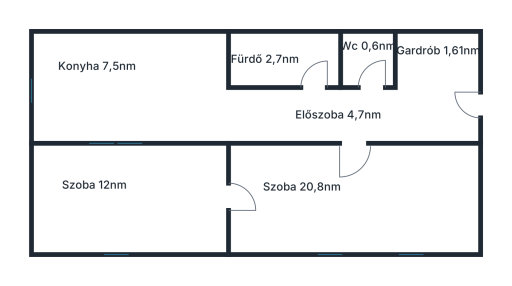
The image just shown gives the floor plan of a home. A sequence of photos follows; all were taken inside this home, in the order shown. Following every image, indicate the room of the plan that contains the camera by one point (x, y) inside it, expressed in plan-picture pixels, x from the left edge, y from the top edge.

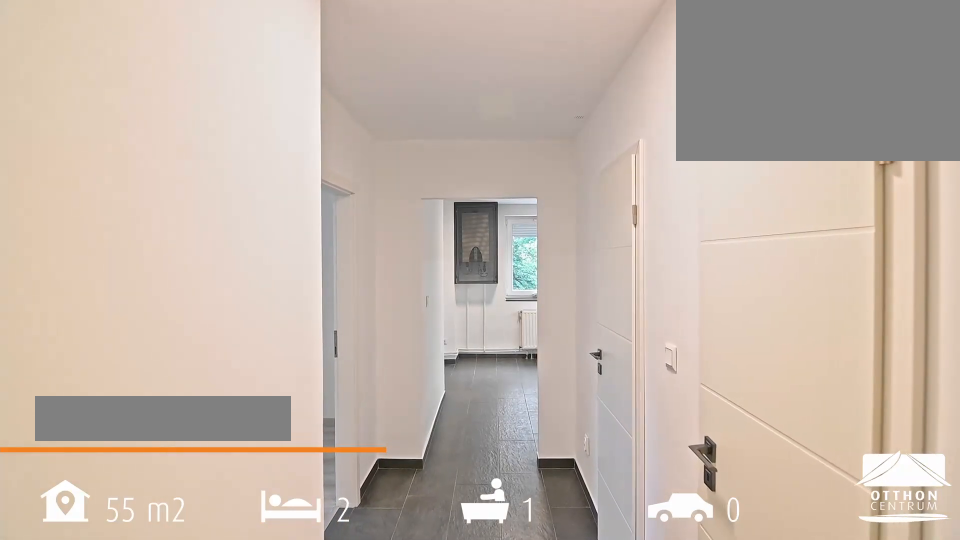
(438, 87)
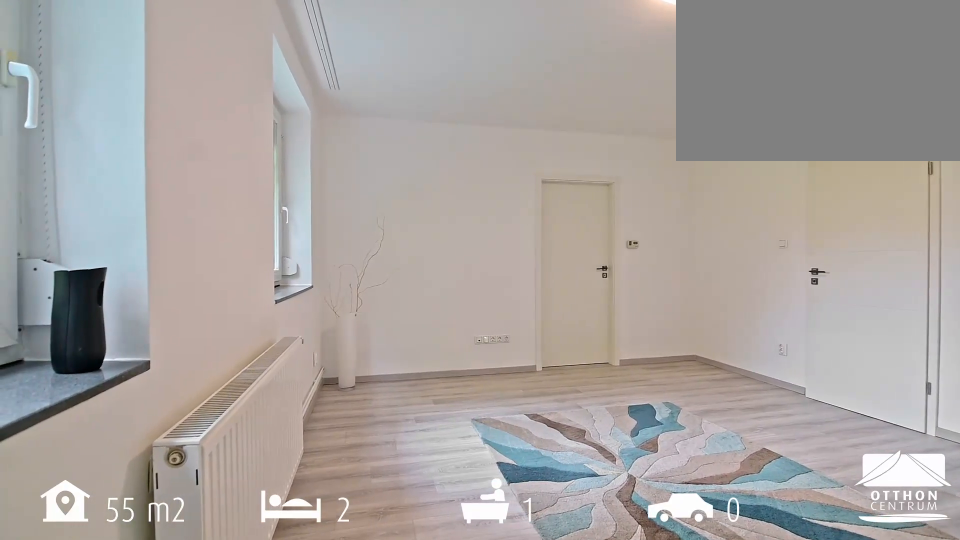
(353, 199)
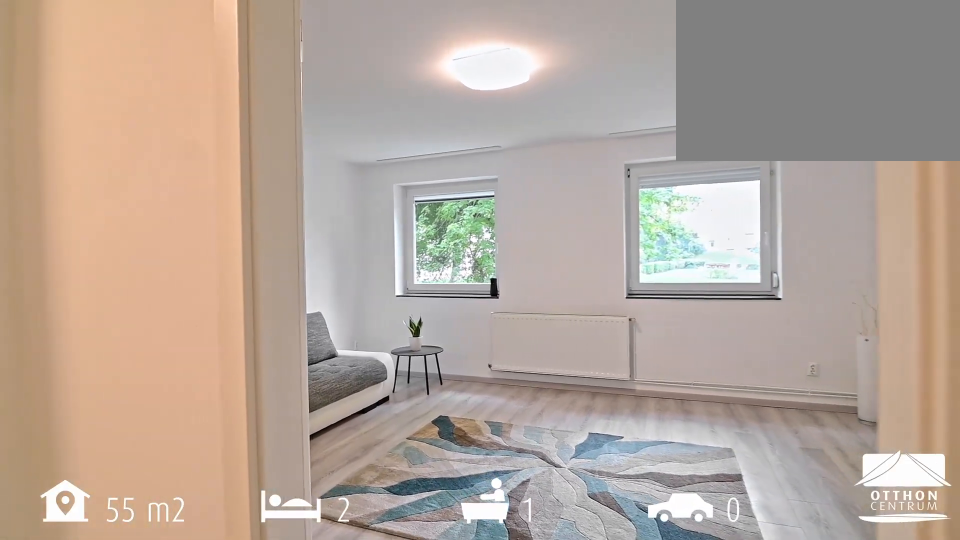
(353, 199)
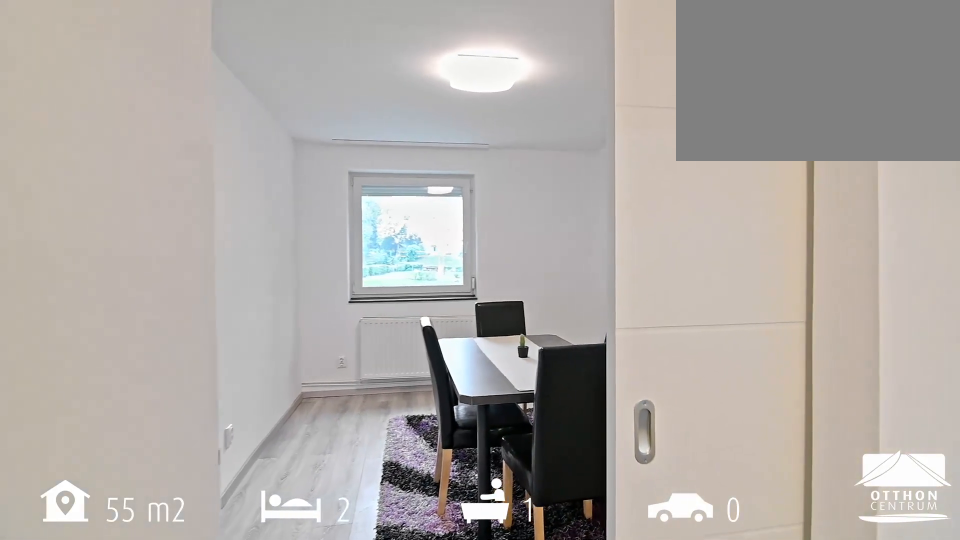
(128, 199)
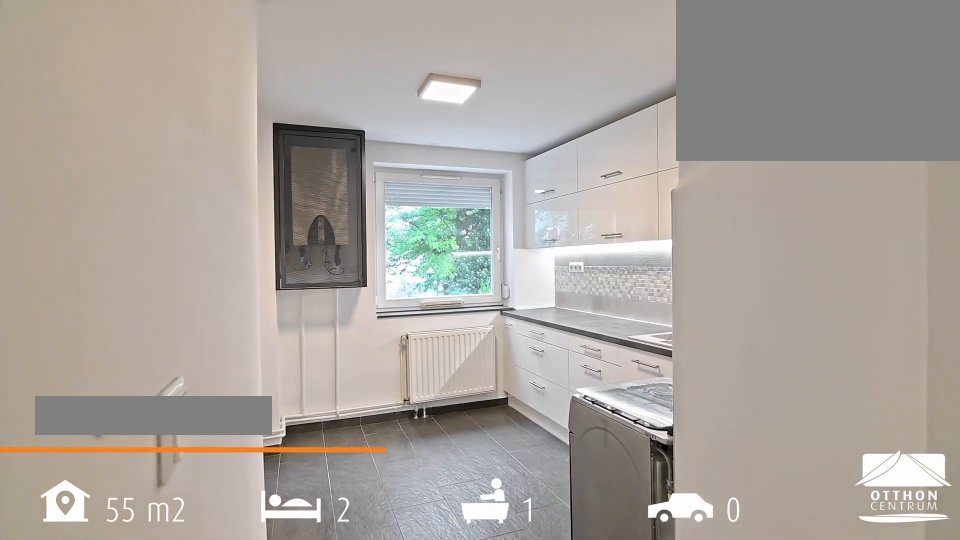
(128, 91)
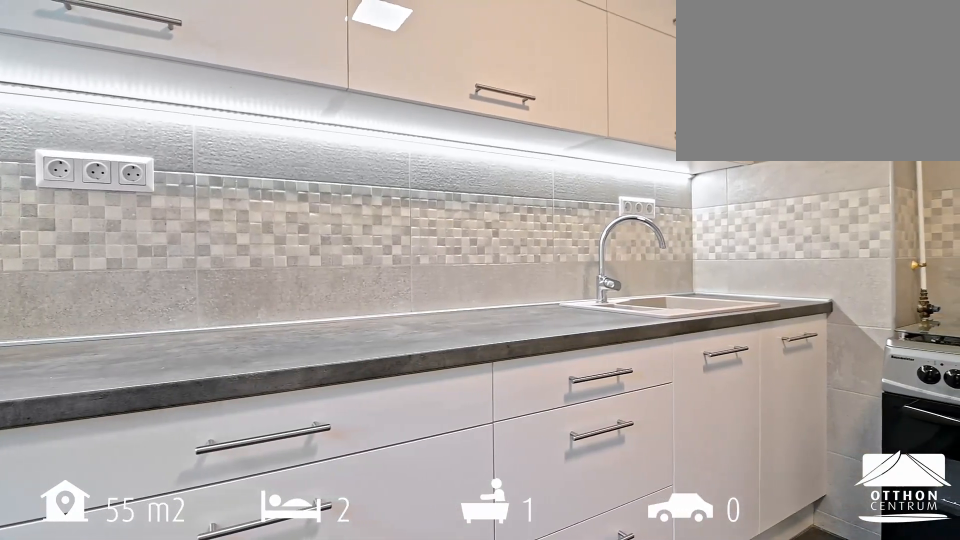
(128, 91)
